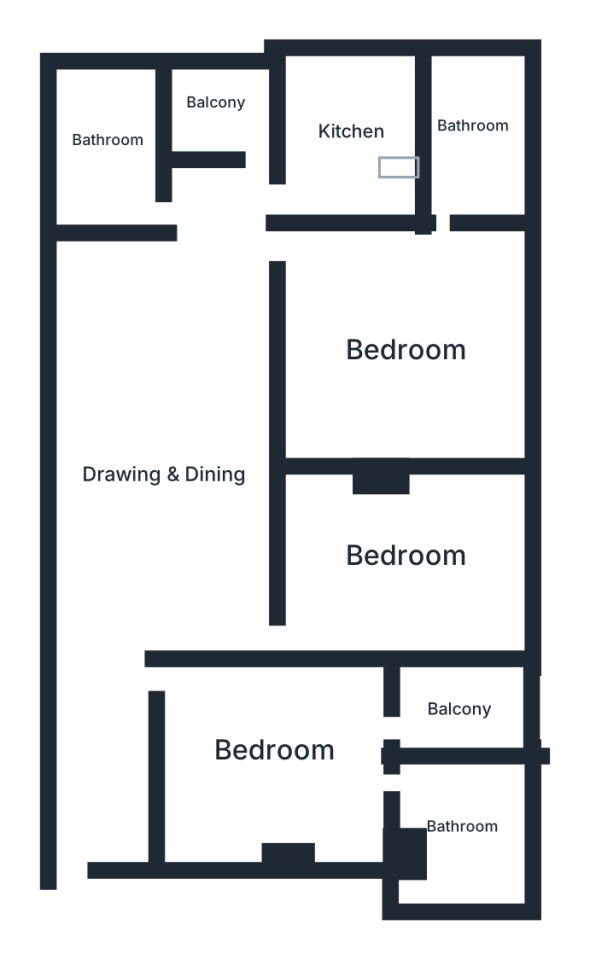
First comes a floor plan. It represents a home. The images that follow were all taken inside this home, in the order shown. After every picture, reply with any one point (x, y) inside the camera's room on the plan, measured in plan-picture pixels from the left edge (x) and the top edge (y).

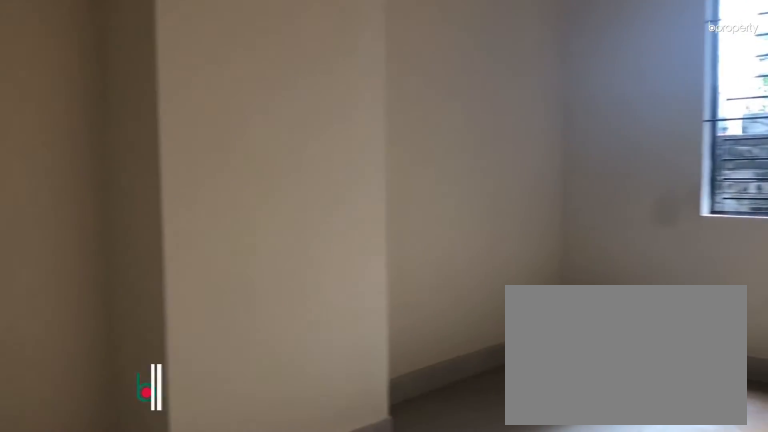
(408, 553)
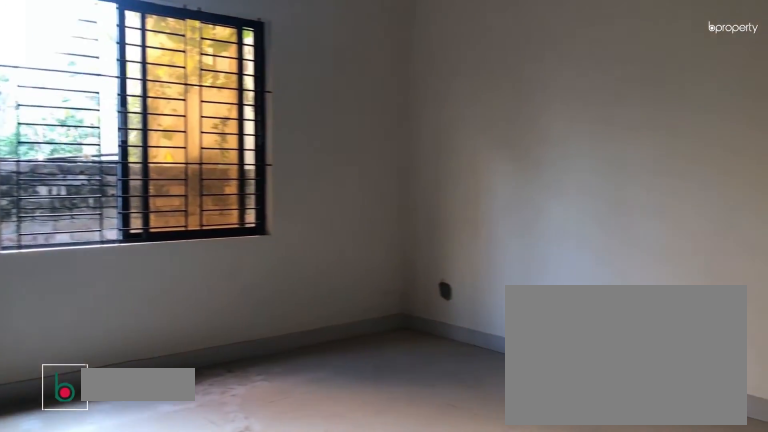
(411, 345)
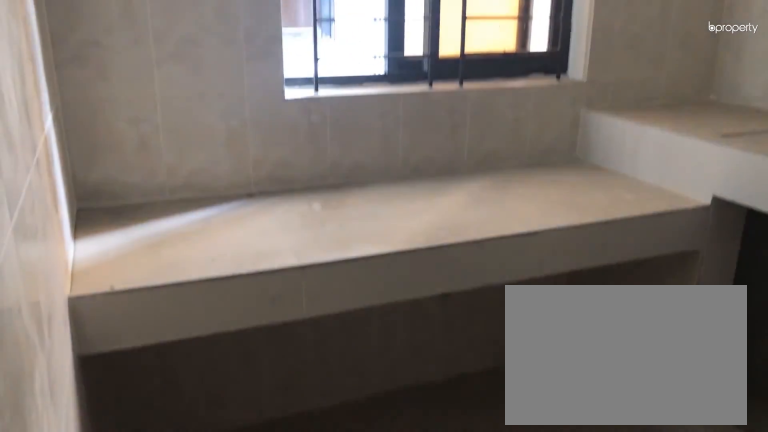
(355, 128)
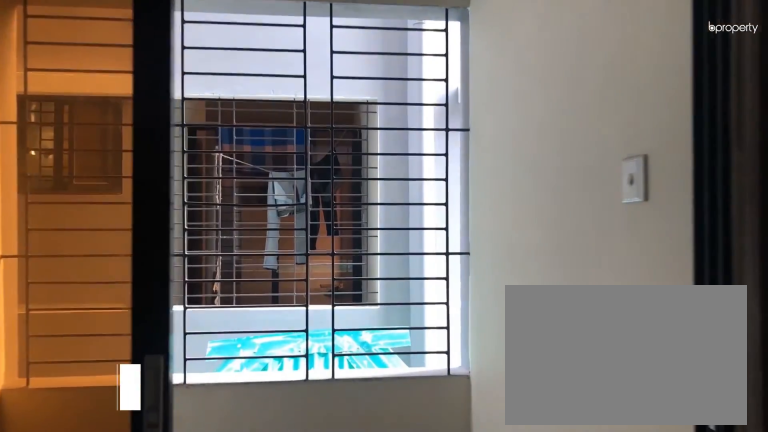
(228, 95)
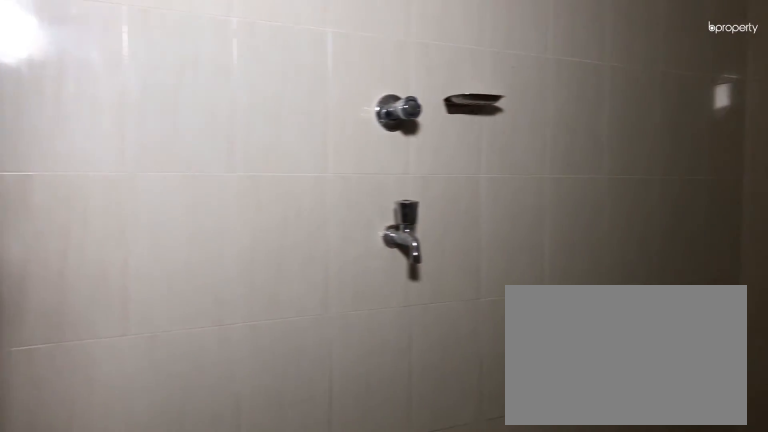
(107, 136)
